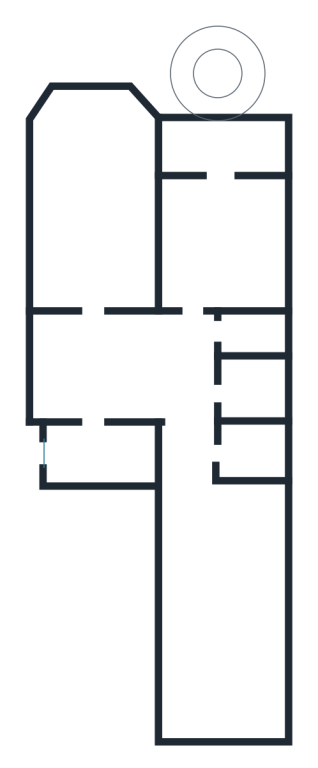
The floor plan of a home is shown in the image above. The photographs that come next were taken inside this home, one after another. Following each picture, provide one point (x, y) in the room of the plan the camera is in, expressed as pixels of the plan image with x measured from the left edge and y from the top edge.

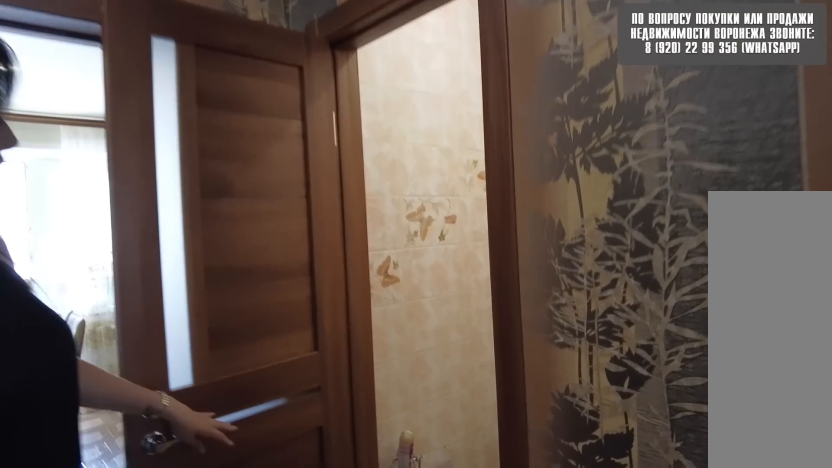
(190, 386)
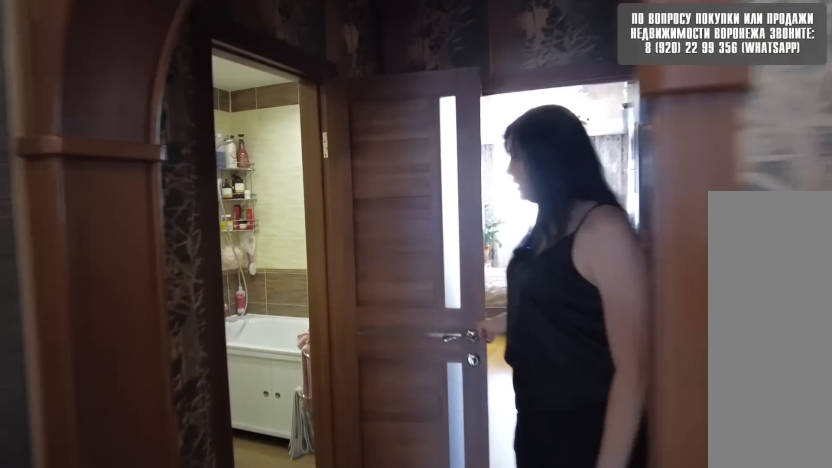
(190, 386)
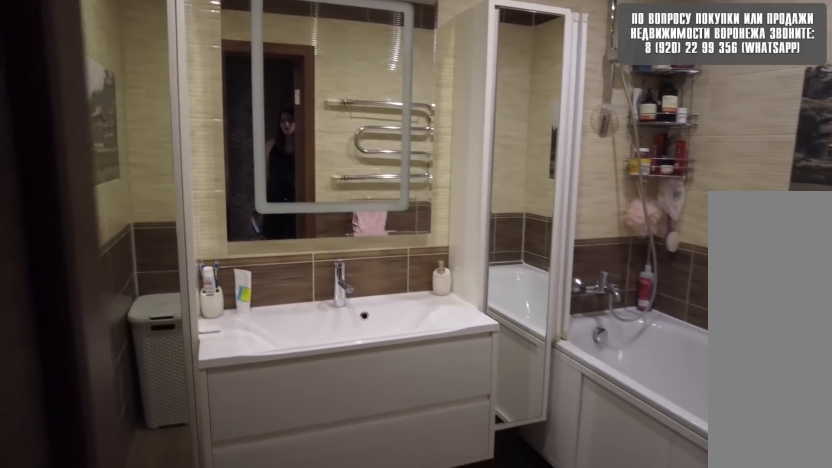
(190, 463)
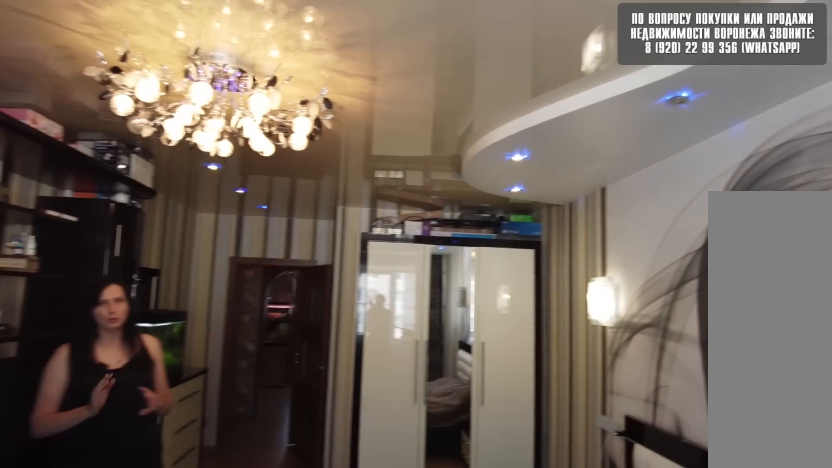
(212, 575)
